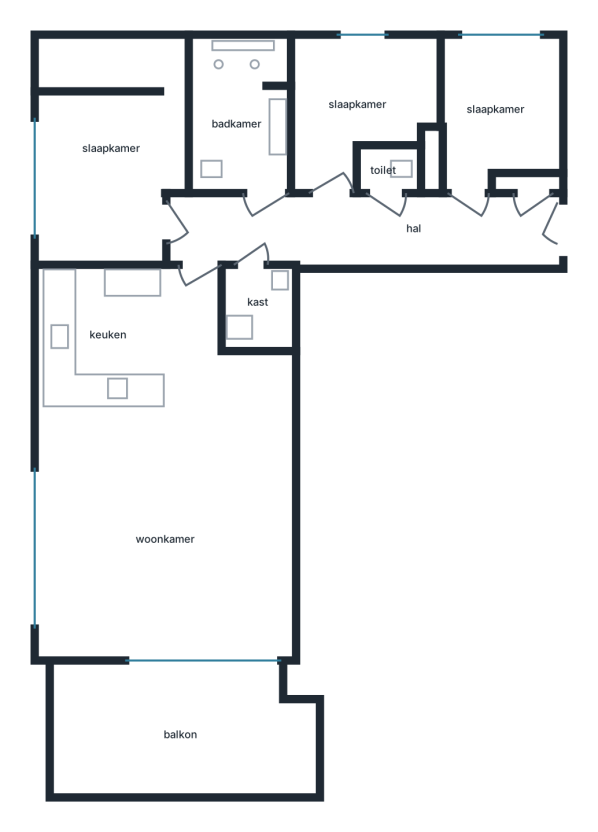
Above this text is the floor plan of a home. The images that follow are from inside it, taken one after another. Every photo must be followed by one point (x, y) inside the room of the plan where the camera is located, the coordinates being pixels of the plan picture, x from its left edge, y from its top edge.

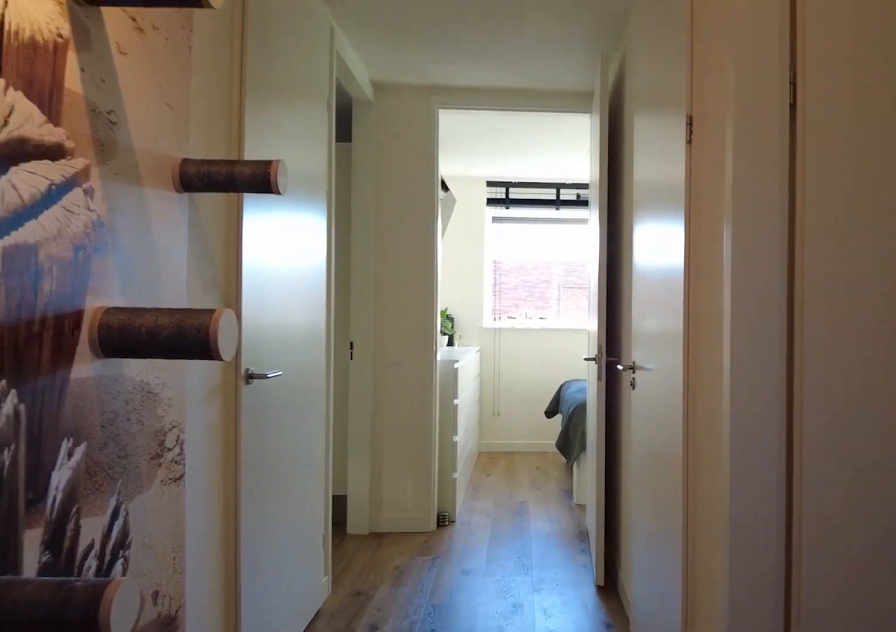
(361, 228)
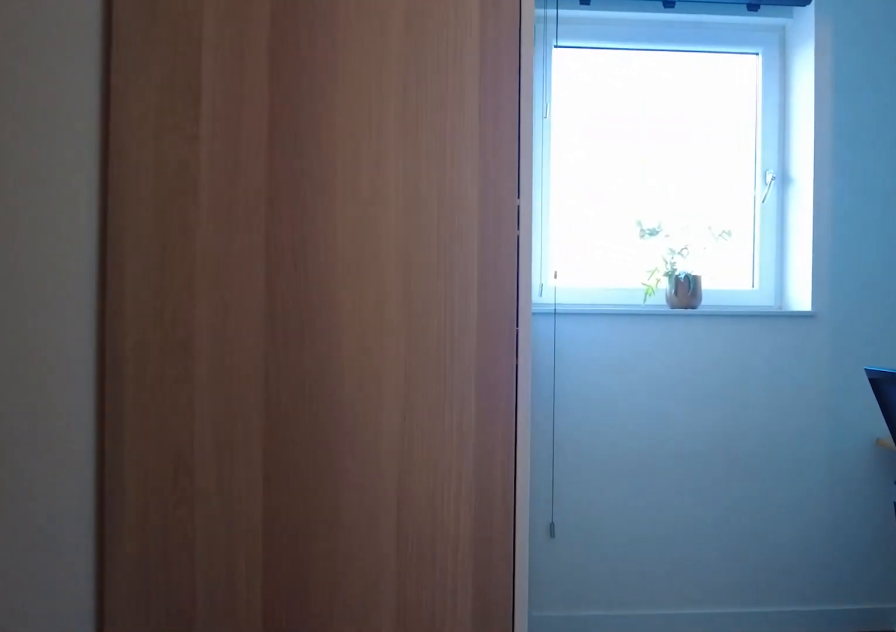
(356, 104)
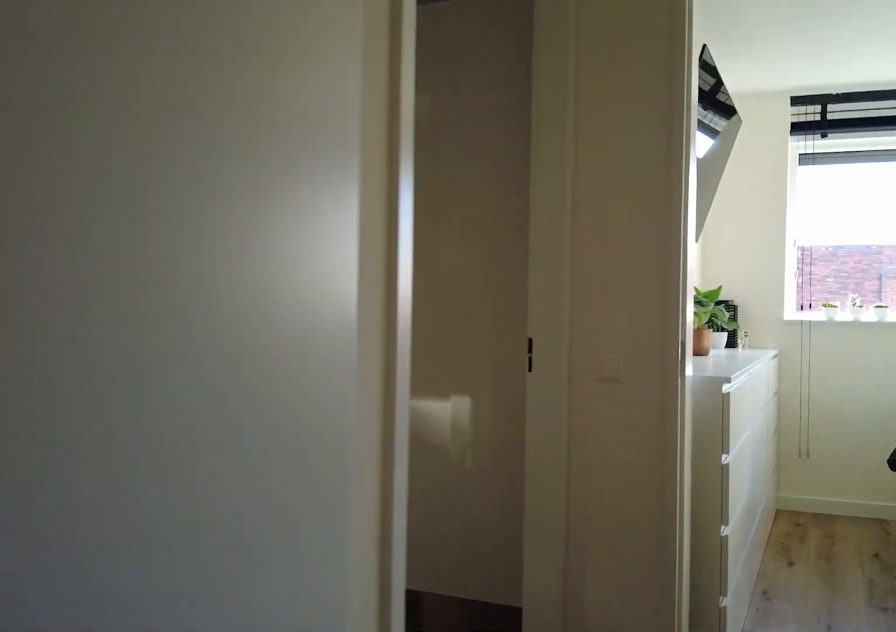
(361, 228)
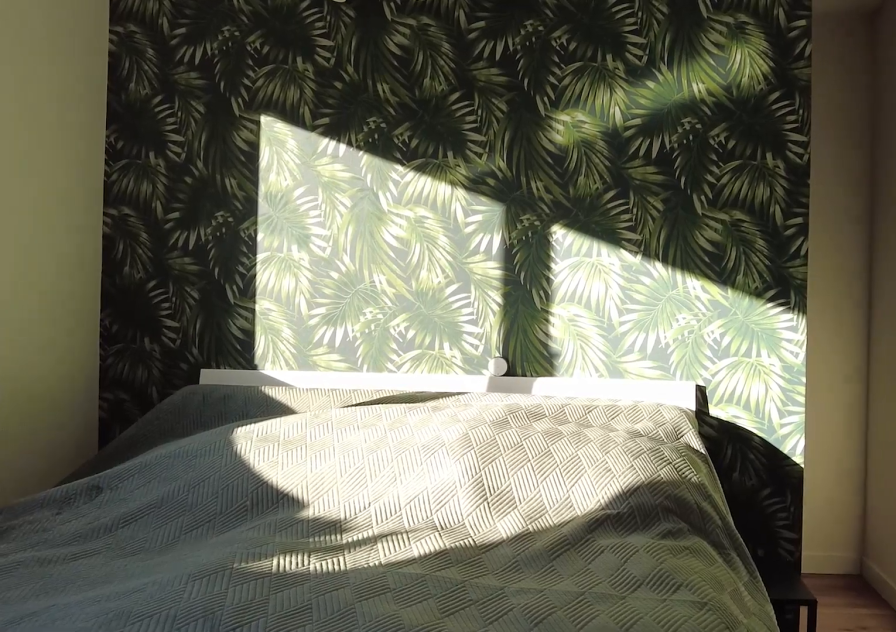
(110, 148)
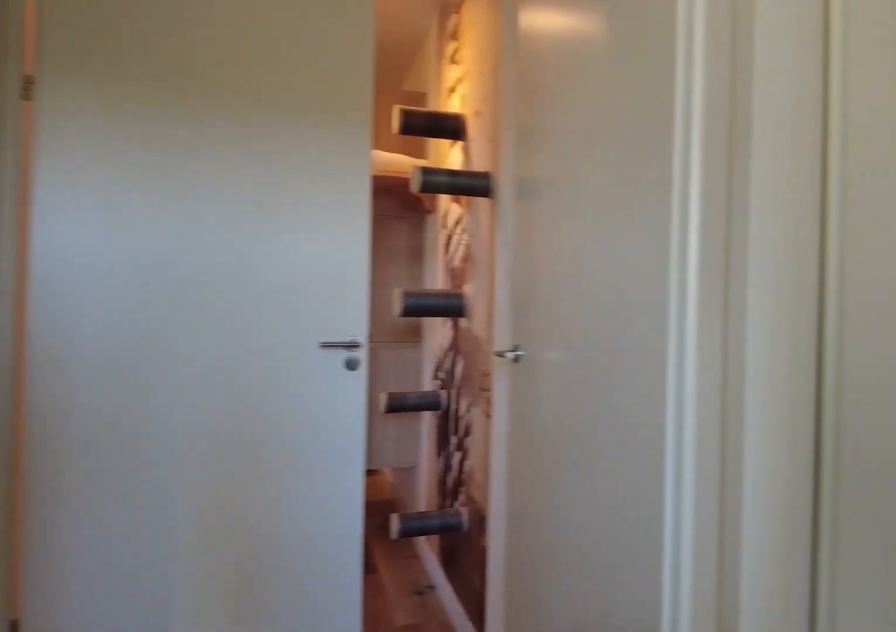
(363, 228)
